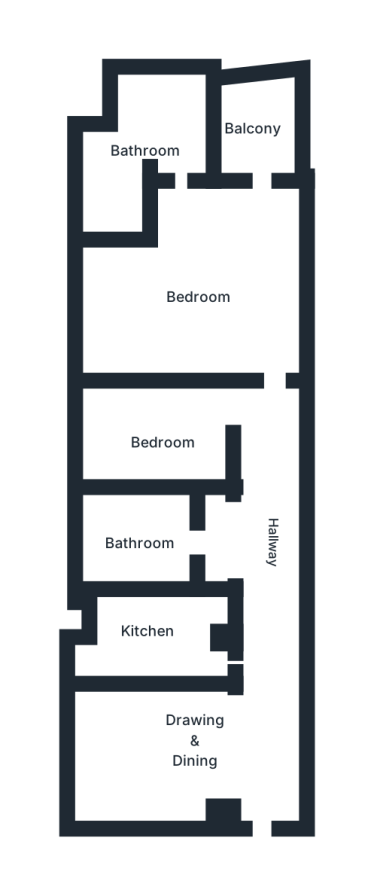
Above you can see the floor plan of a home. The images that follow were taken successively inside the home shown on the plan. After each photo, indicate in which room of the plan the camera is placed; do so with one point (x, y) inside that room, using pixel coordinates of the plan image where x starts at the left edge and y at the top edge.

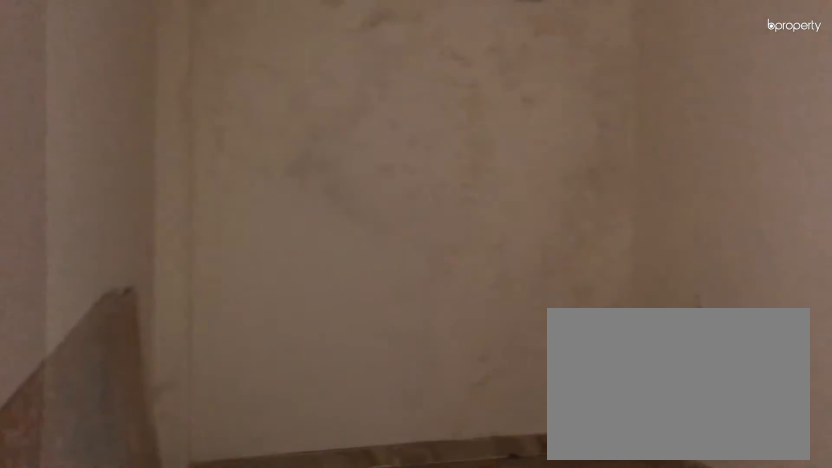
(194, 732)
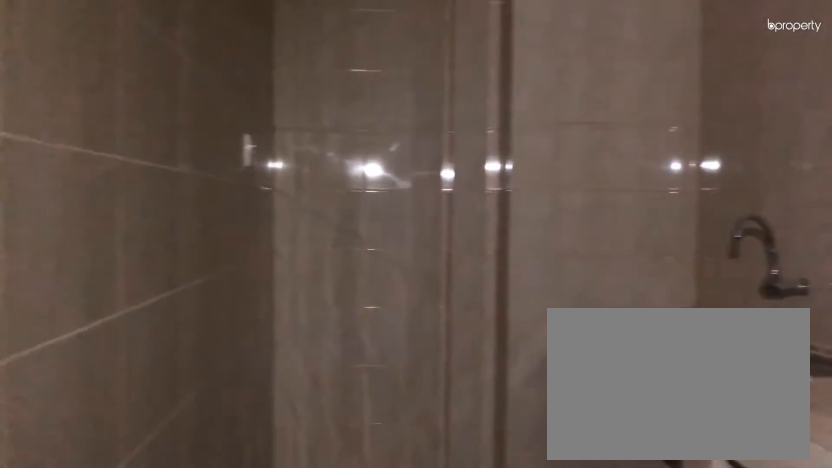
(153, 634)
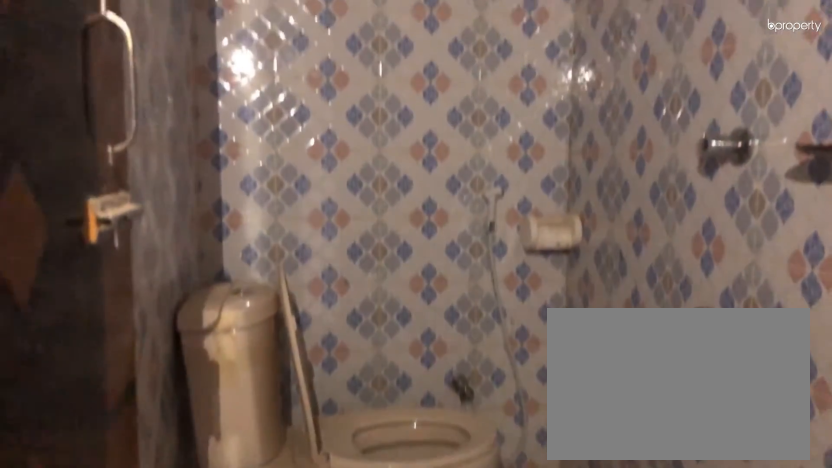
(139, 541)
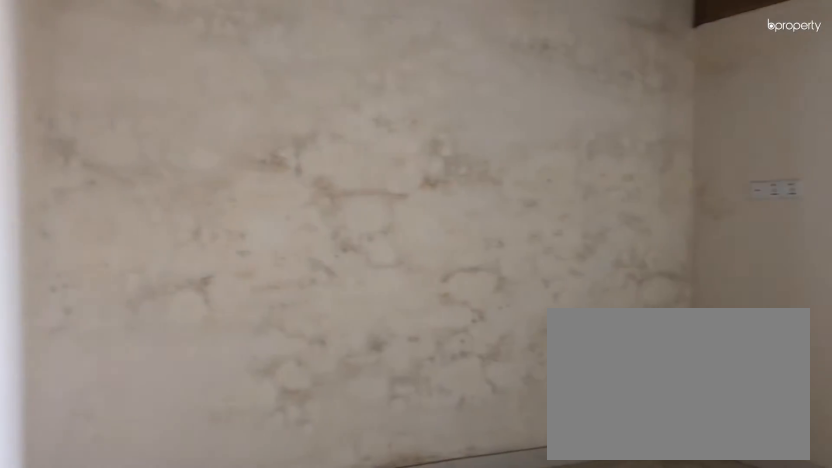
(197, 295)
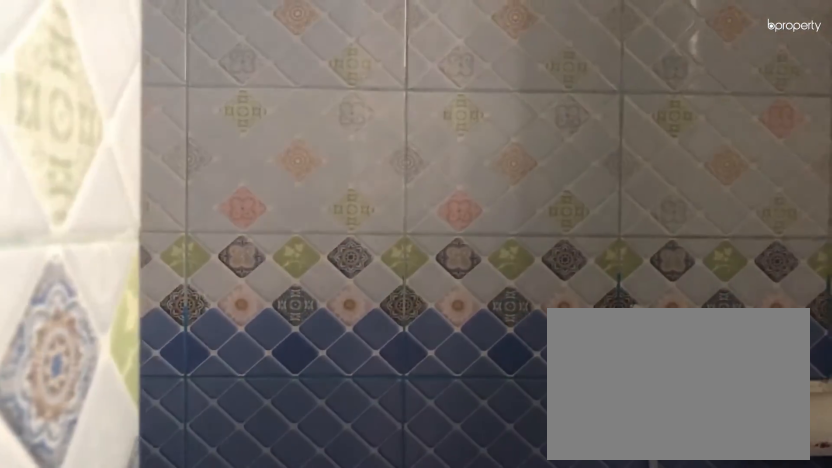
(166, 135)
